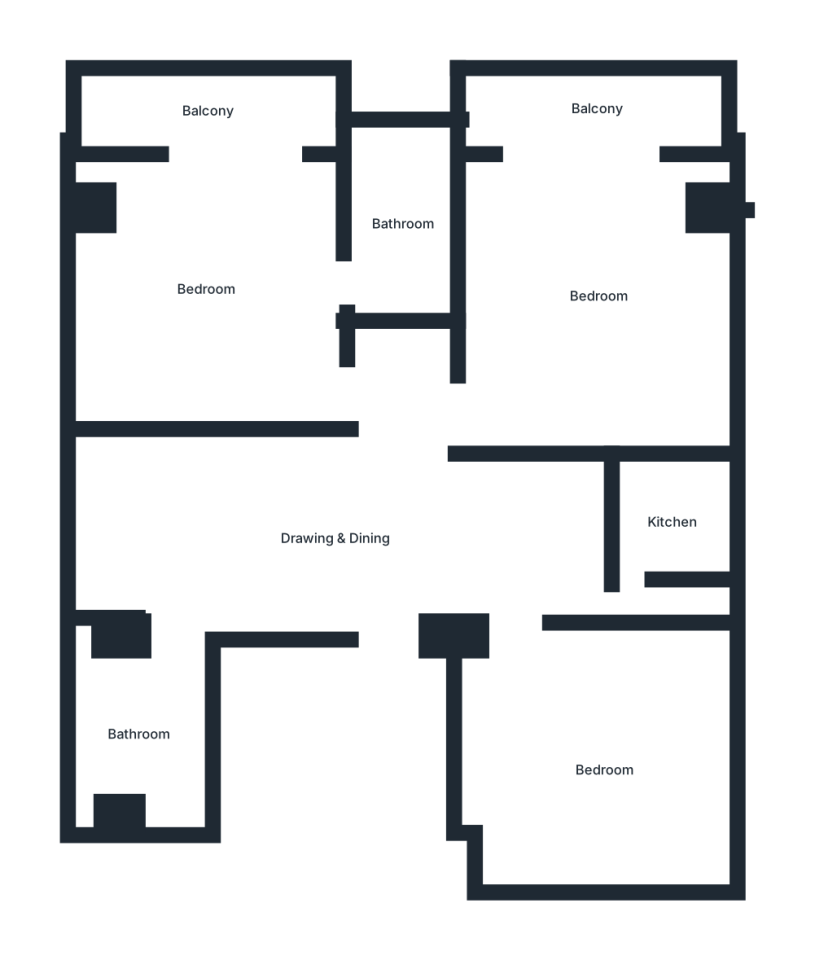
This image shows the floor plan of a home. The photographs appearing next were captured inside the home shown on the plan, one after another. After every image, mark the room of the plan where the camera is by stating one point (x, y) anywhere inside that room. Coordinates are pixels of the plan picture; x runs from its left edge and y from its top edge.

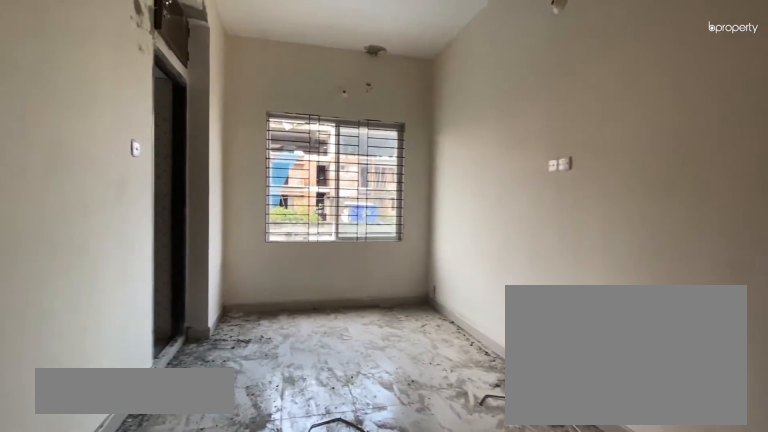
(337, 537)
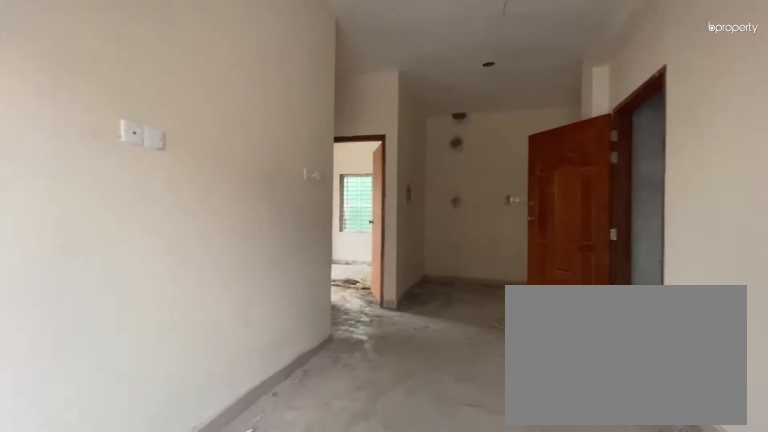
(337, 537)
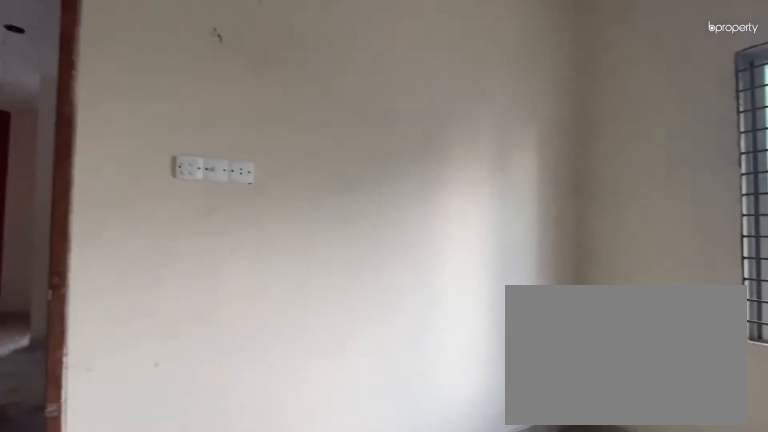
(601, 772)
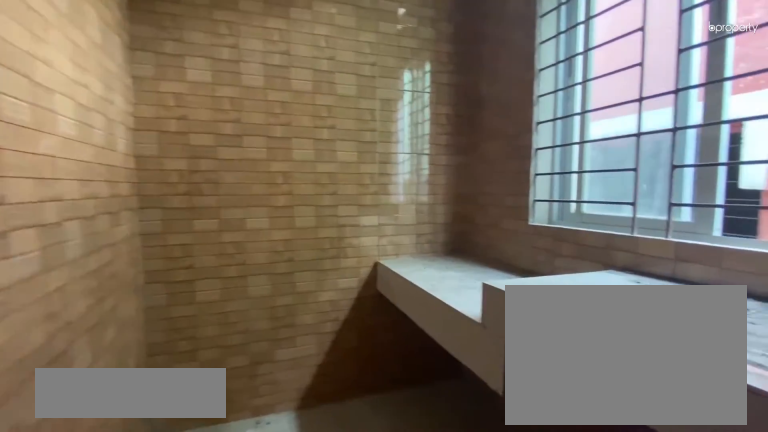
(670, 522)
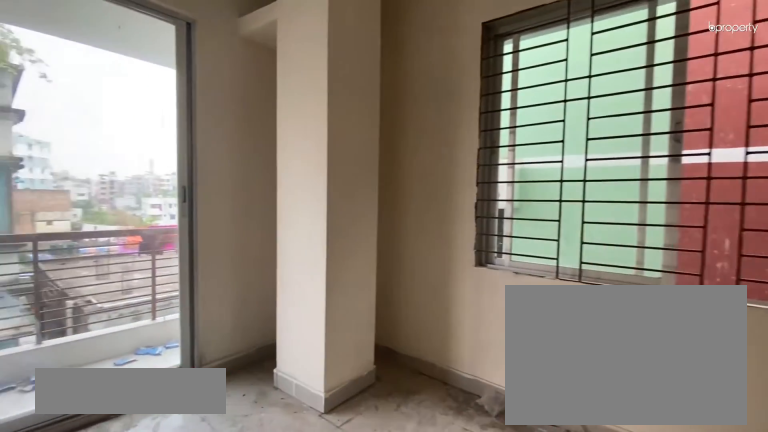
(595, 298)
